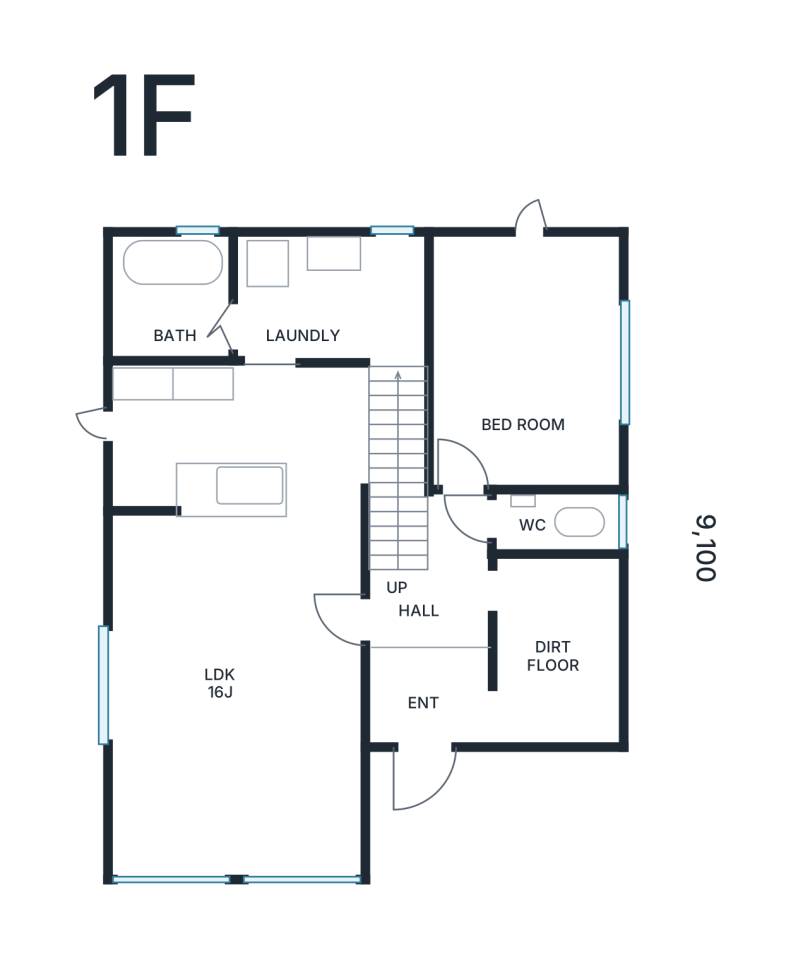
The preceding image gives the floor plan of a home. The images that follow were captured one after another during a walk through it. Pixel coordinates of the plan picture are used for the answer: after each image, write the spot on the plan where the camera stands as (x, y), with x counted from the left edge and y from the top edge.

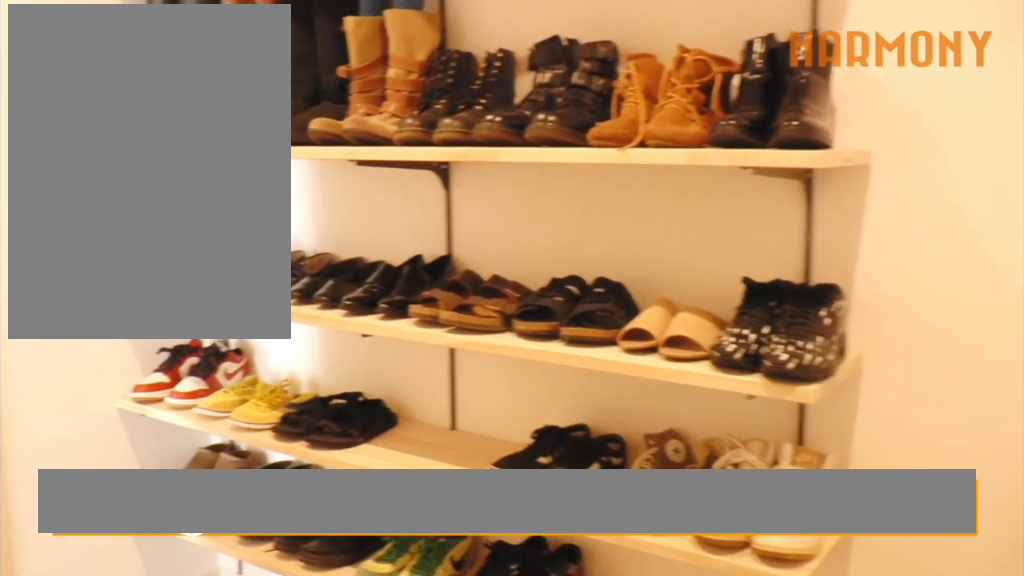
(538, 652)
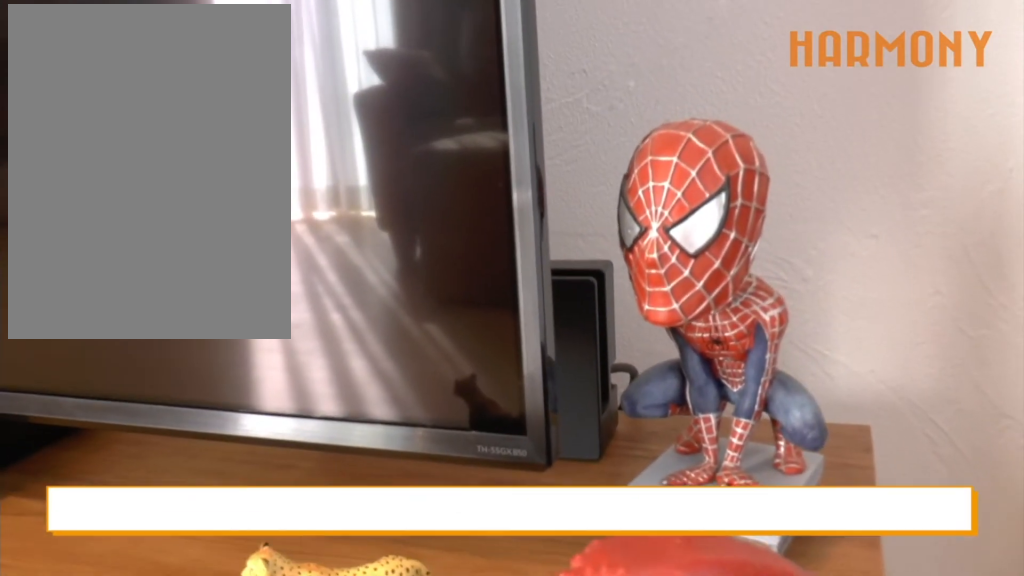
(209, 792)
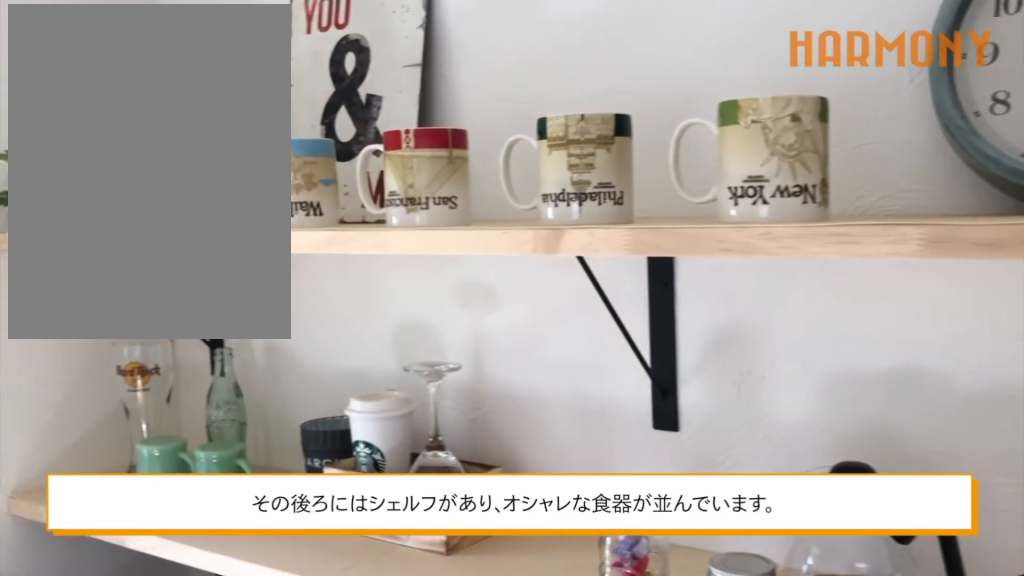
(217, 433)
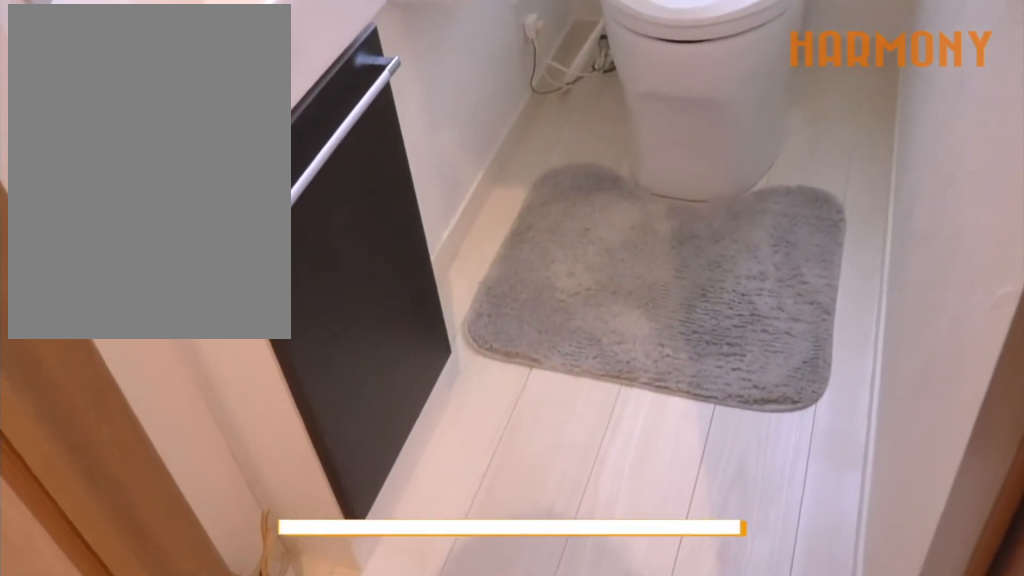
(510, 520)
